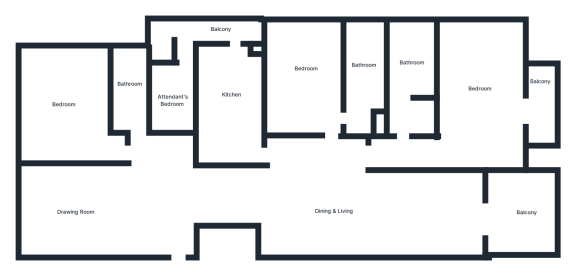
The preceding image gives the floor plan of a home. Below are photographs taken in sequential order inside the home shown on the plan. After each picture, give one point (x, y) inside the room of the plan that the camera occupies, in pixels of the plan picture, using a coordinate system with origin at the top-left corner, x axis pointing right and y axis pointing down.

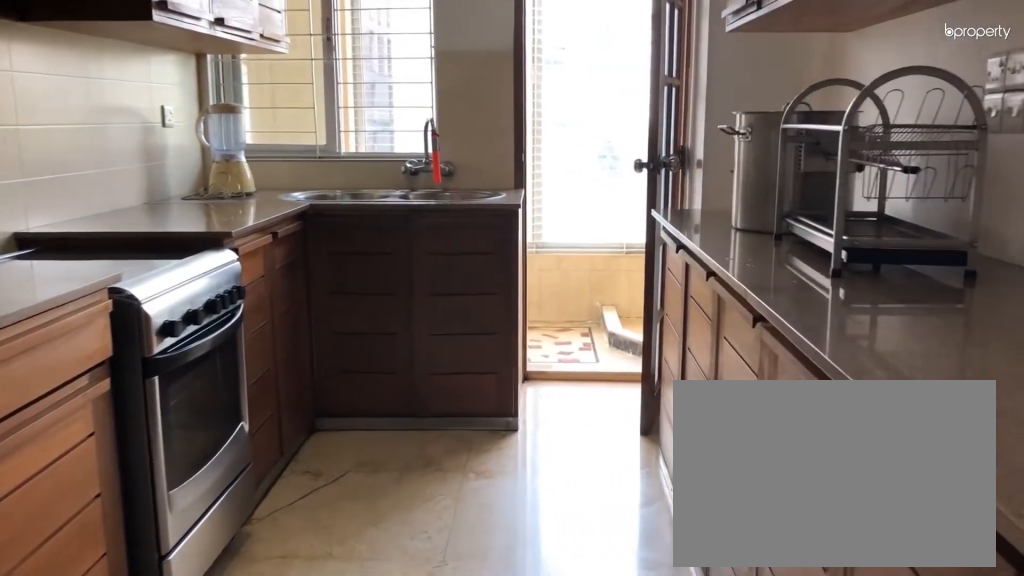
(227, 104)
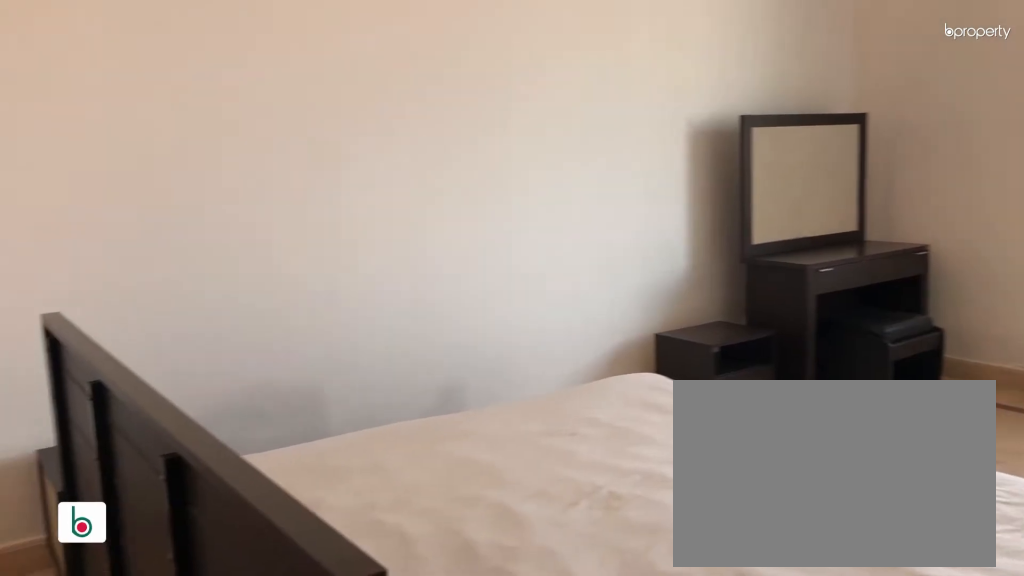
(303, 71)
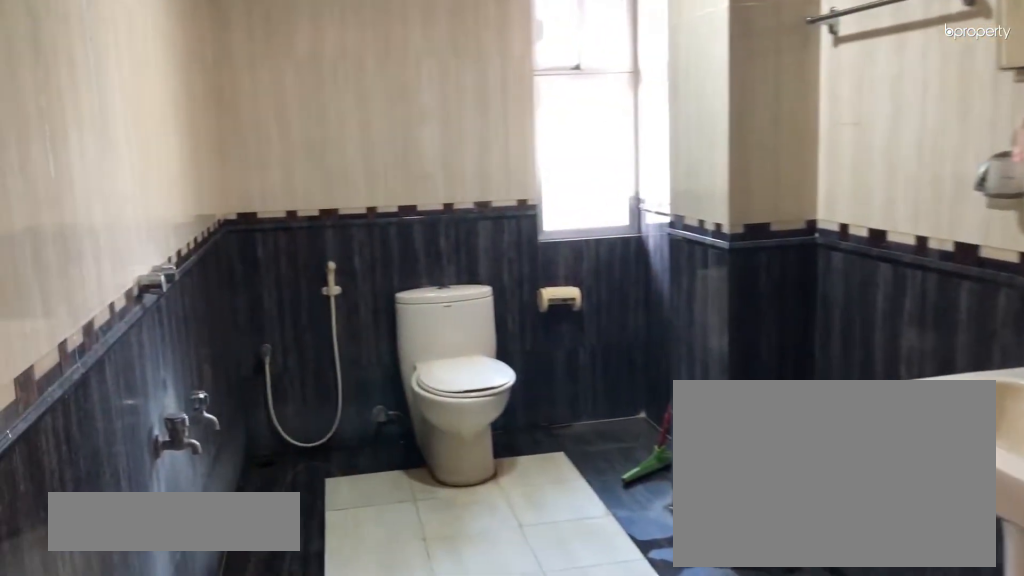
(365, 56)
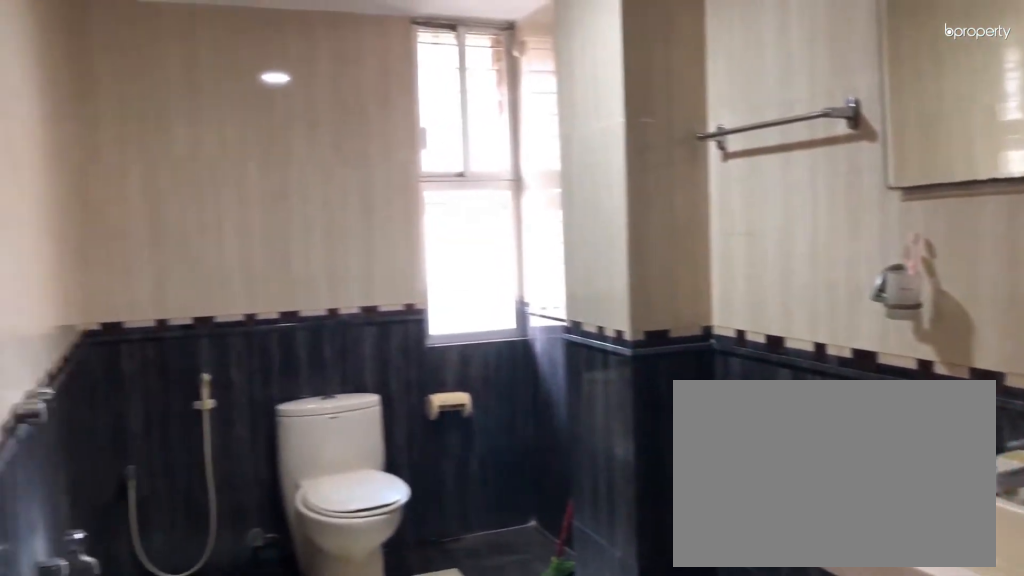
(365, 56)
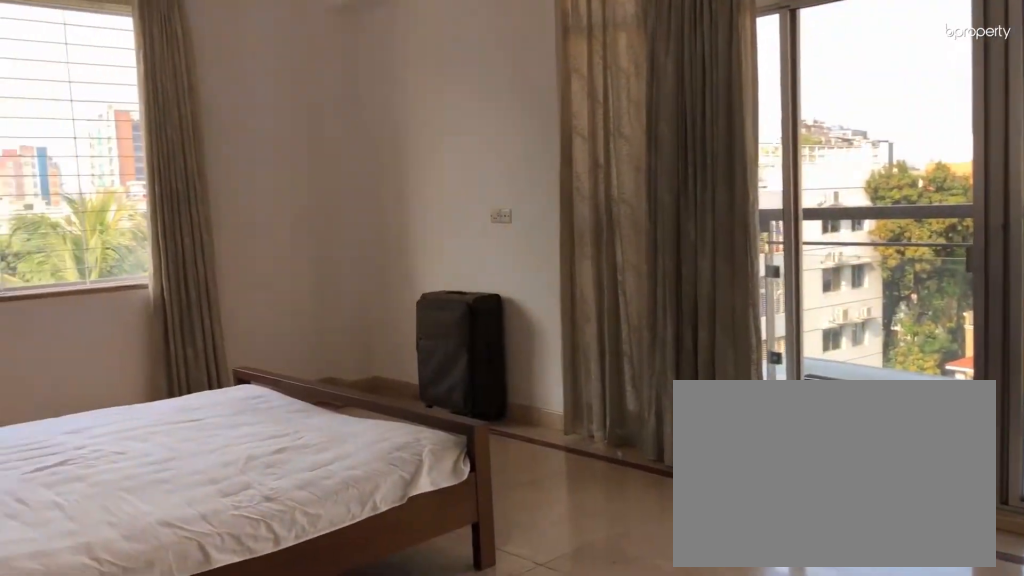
(481, 82)
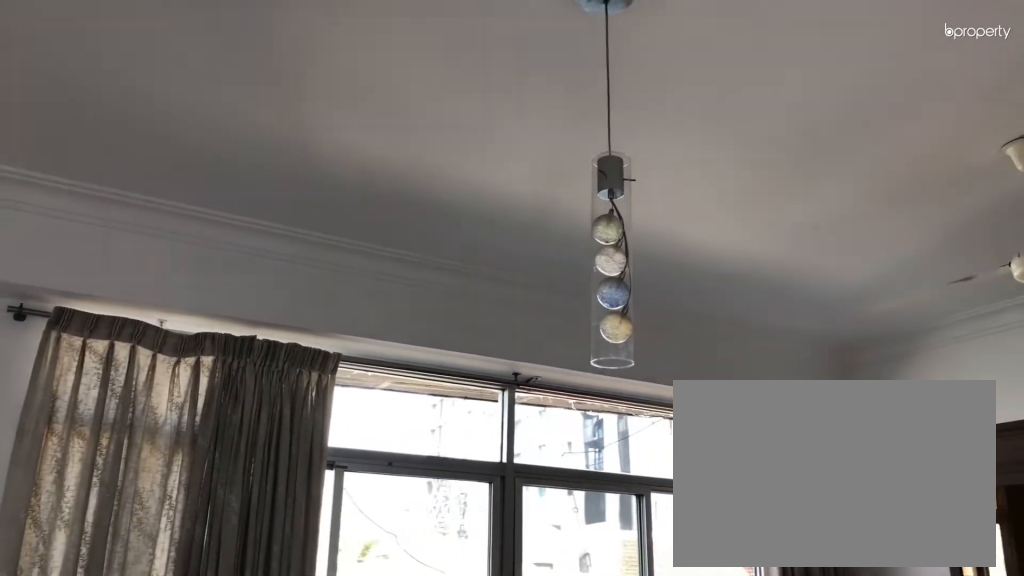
(481, 82)
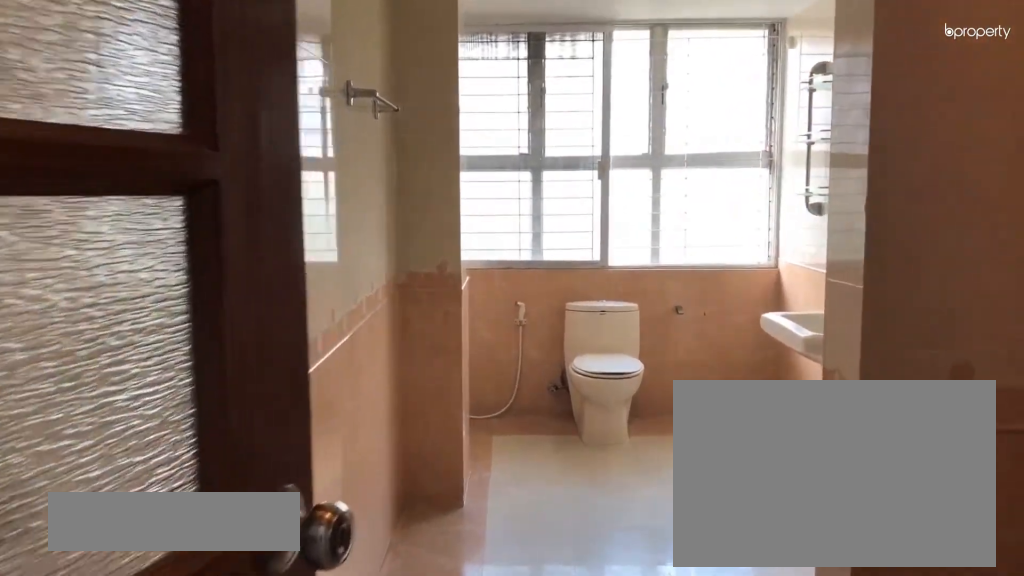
(401, 131)
